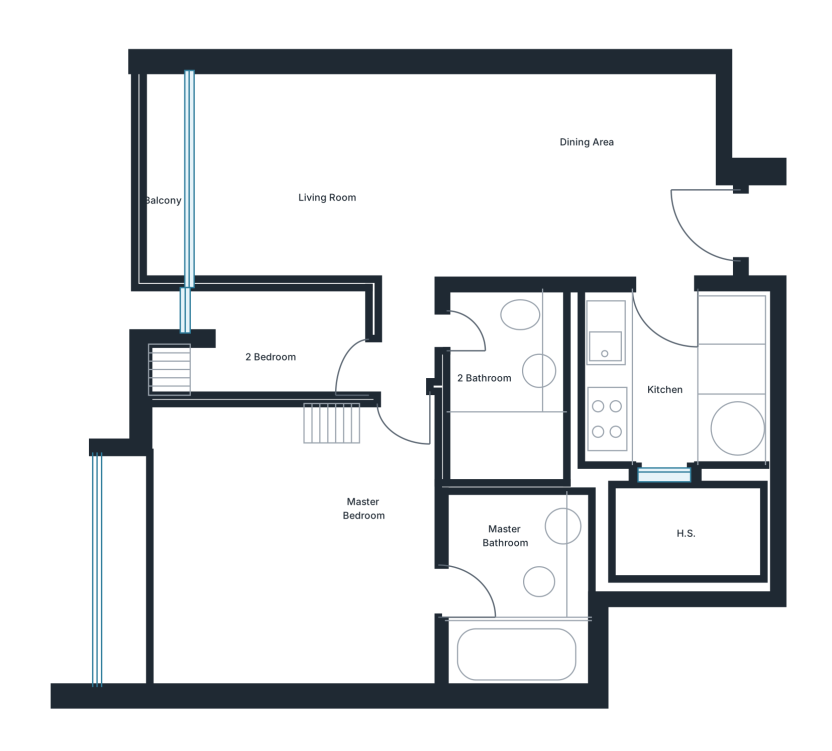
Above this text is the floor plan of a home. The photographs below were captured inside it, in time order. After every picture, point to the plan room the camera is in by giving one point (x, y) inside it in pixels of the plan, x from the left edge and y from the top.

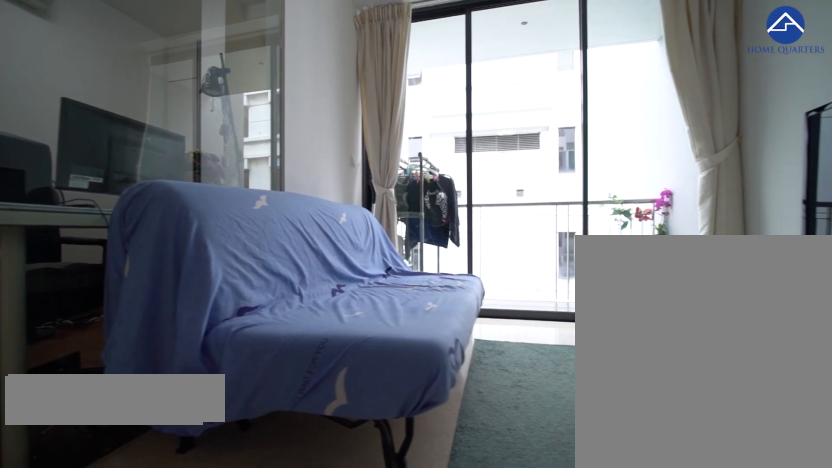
(311, 174)
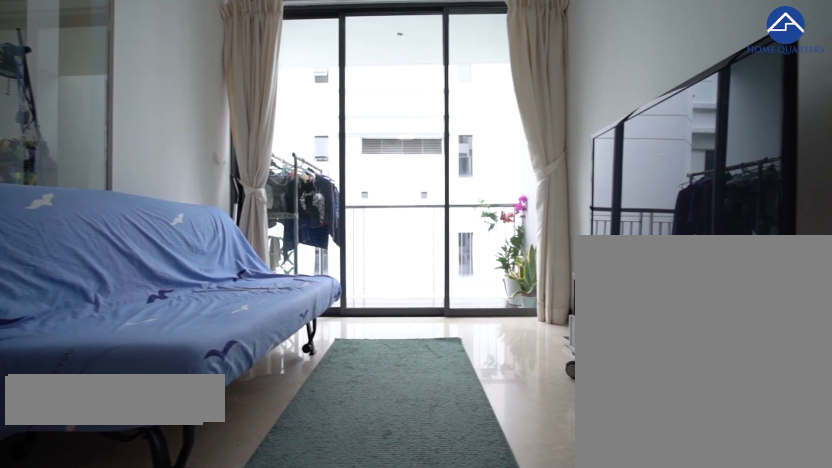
(311, 174)
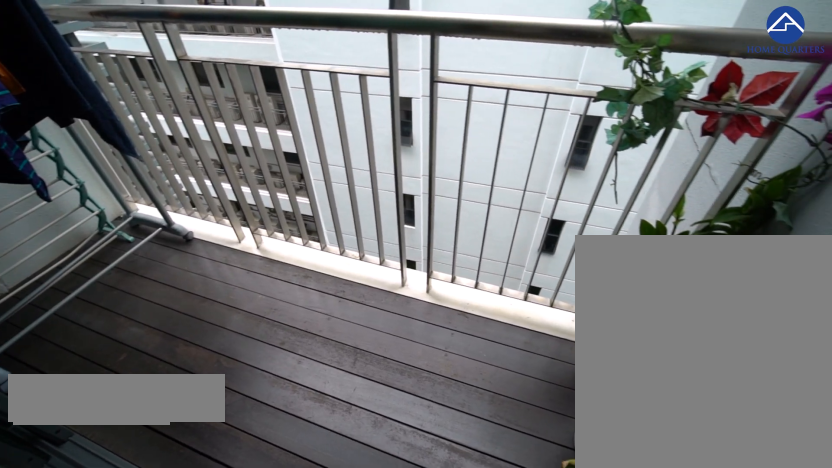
(161, 183)
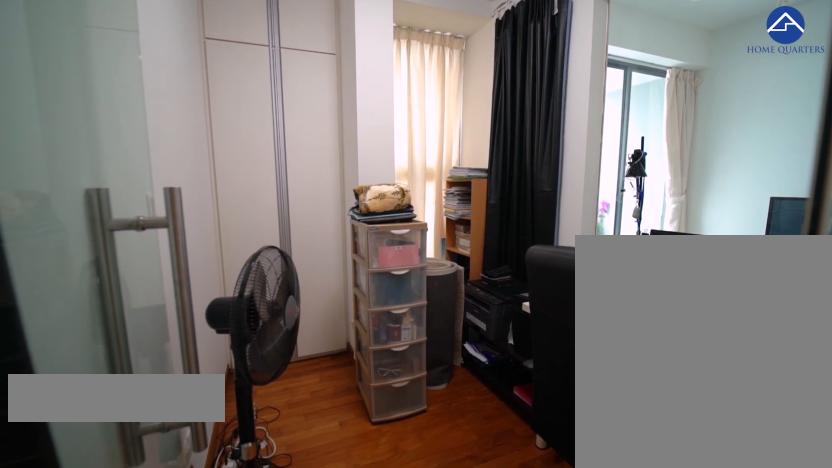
(269, 345)
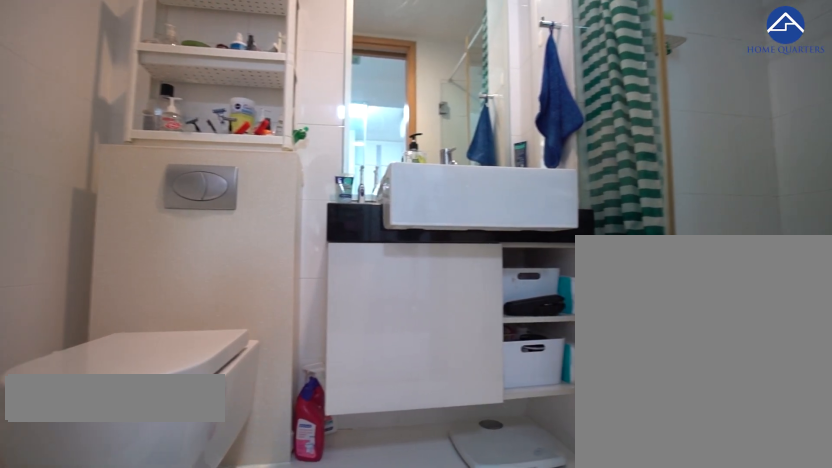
(505, 386)
